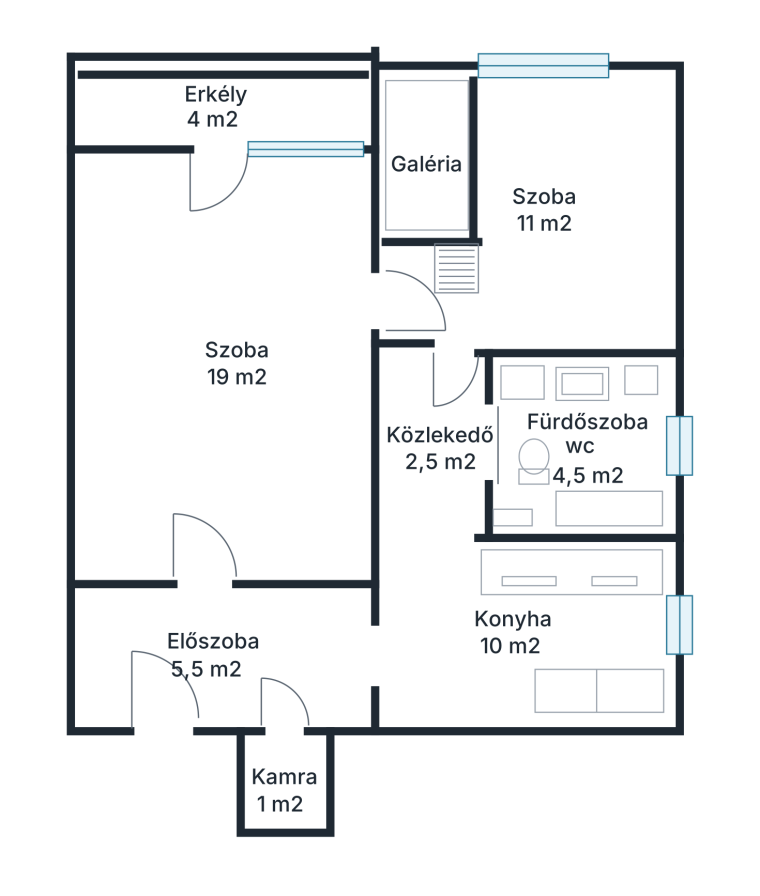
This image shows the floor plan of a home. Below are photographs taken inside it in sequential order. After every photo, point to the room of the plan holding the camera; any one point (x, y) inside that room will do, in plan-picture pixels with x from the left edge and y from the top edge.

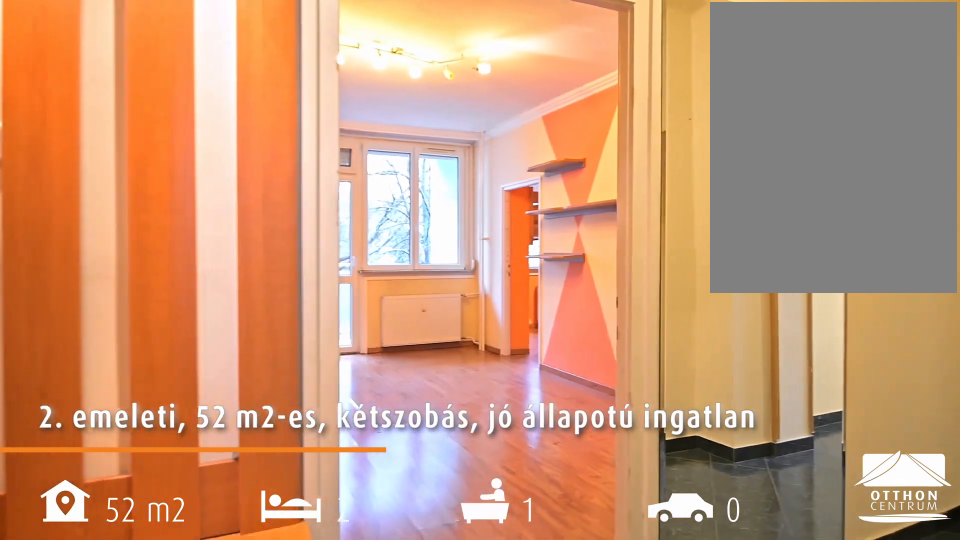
(205, 651)
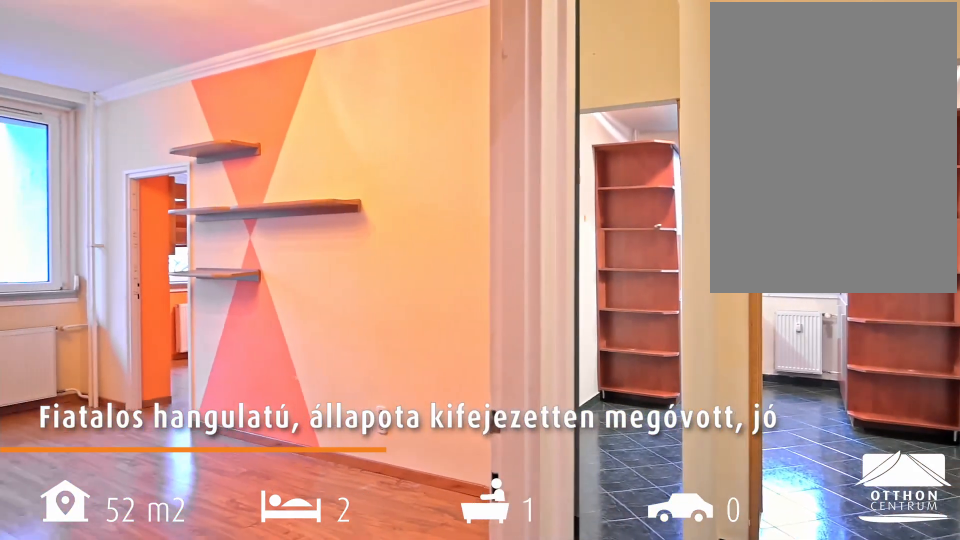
(205, 651)
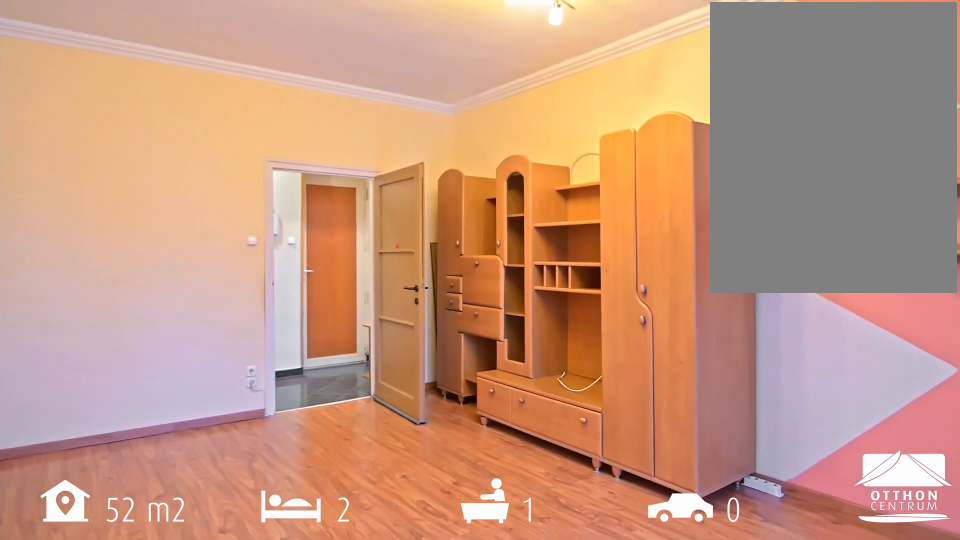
(236, 358)
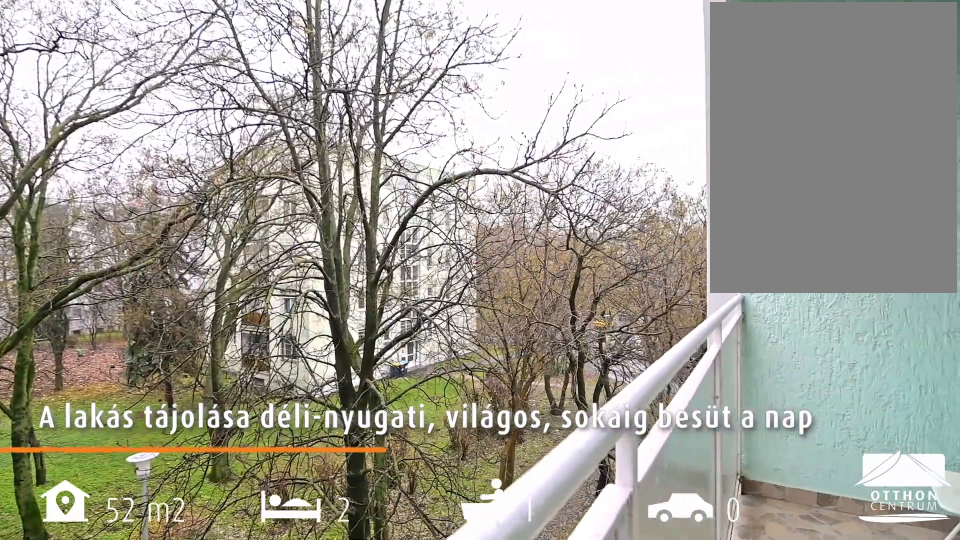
(220, 102)
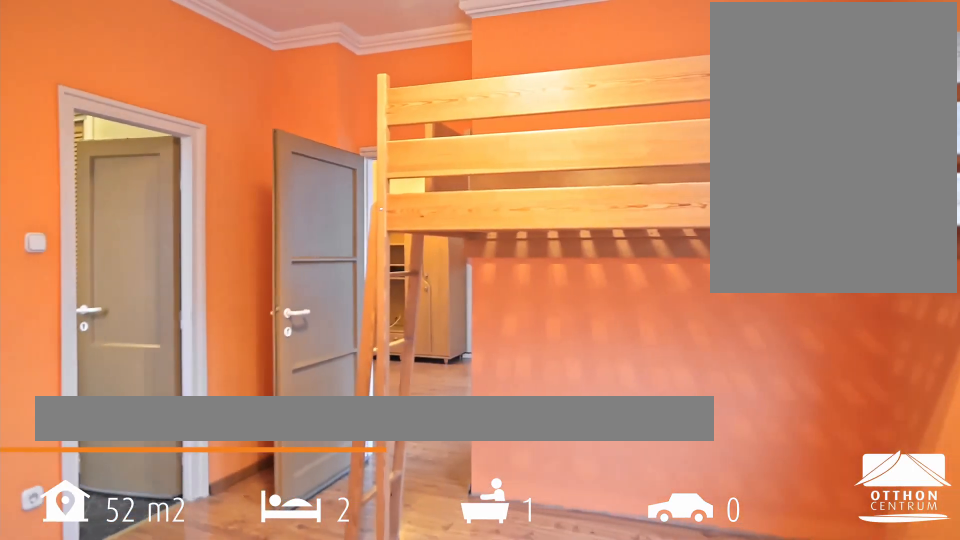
(545, 206)
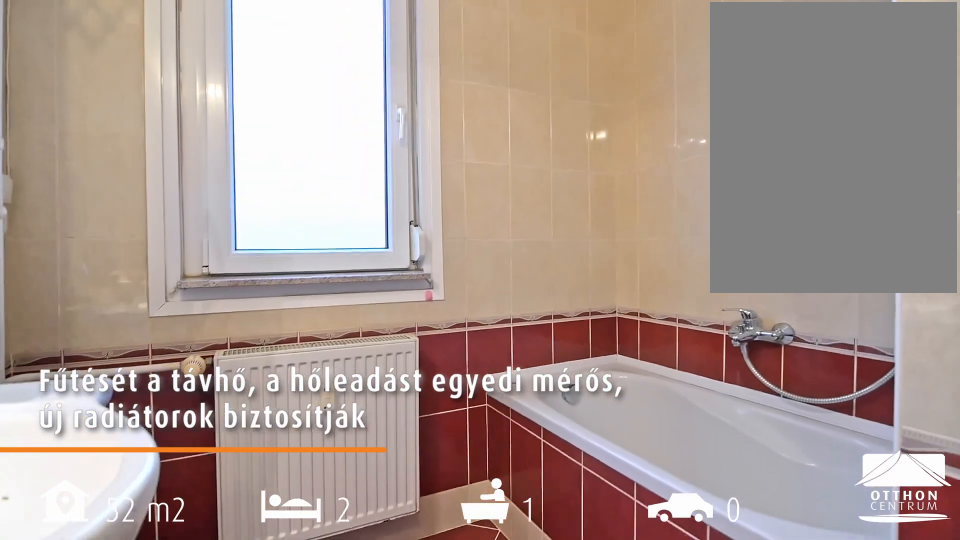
(589, 442)
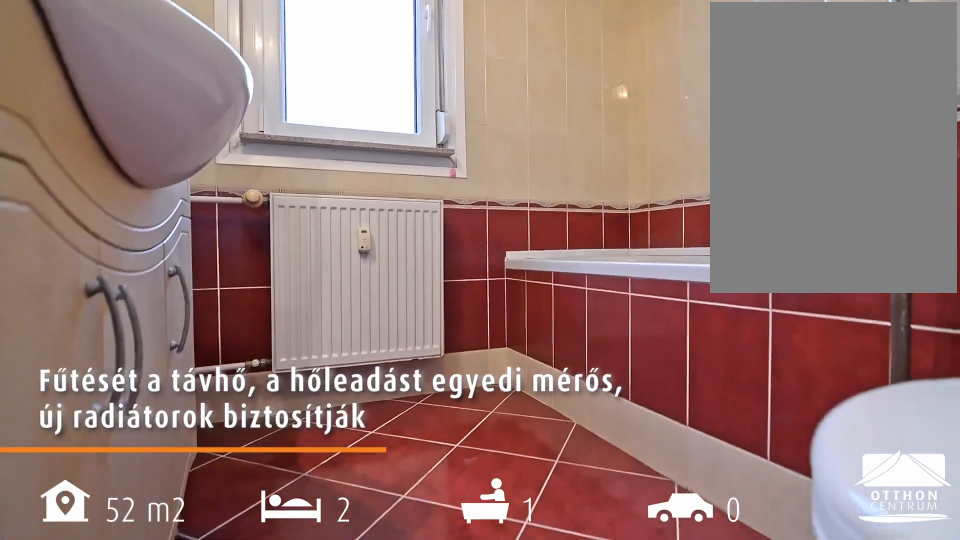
(589, 442)
